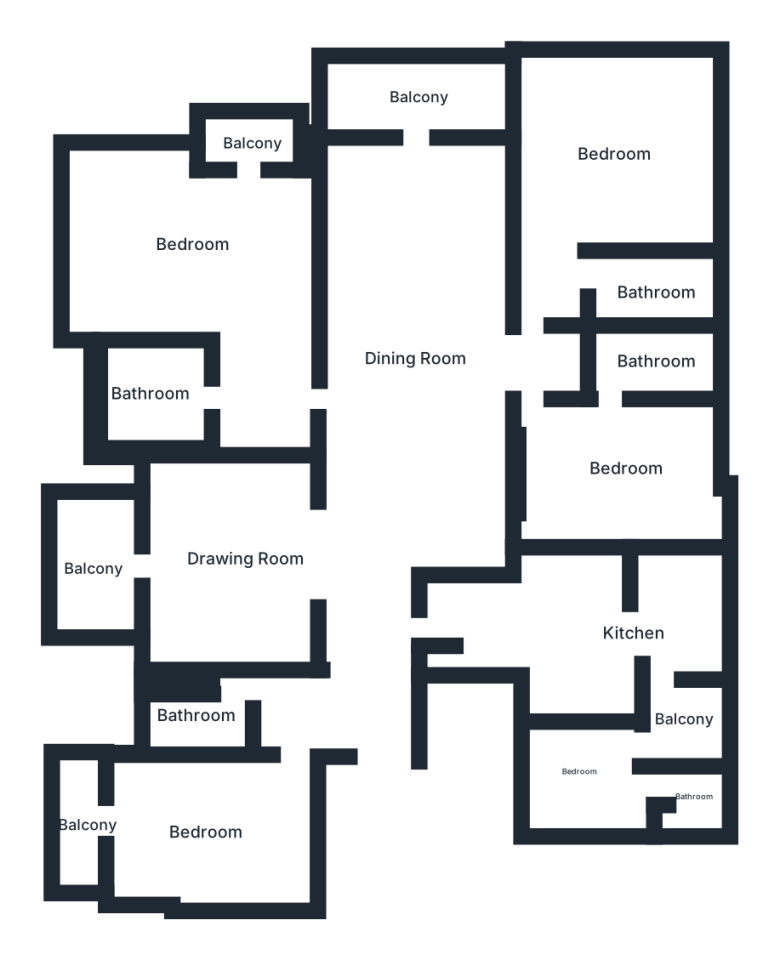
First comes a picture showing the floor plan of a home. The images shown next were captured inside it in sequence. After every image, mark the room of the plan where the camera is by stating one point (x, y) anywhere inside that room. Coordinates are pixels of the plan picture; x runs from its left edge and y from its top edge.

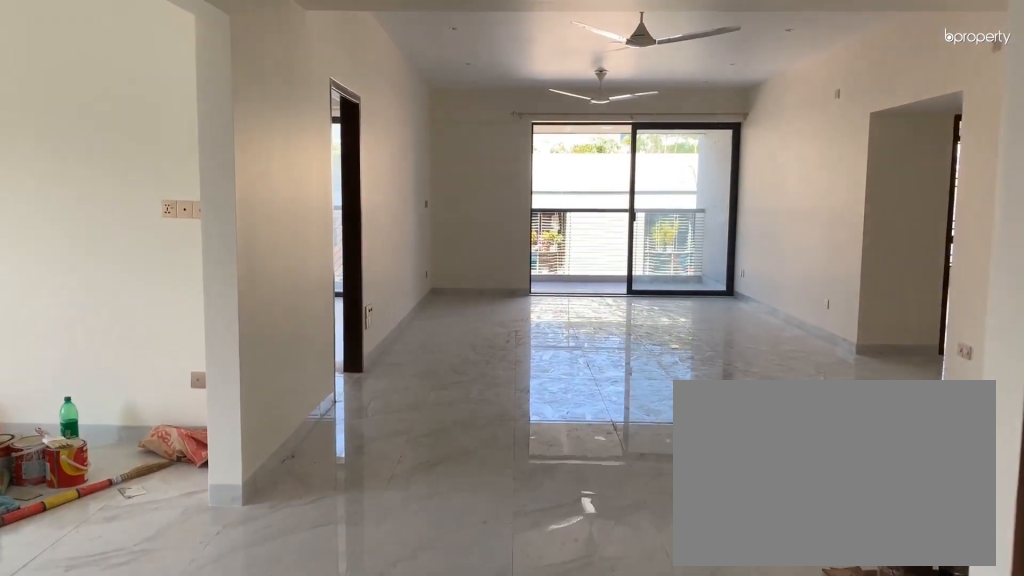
(408, 350)
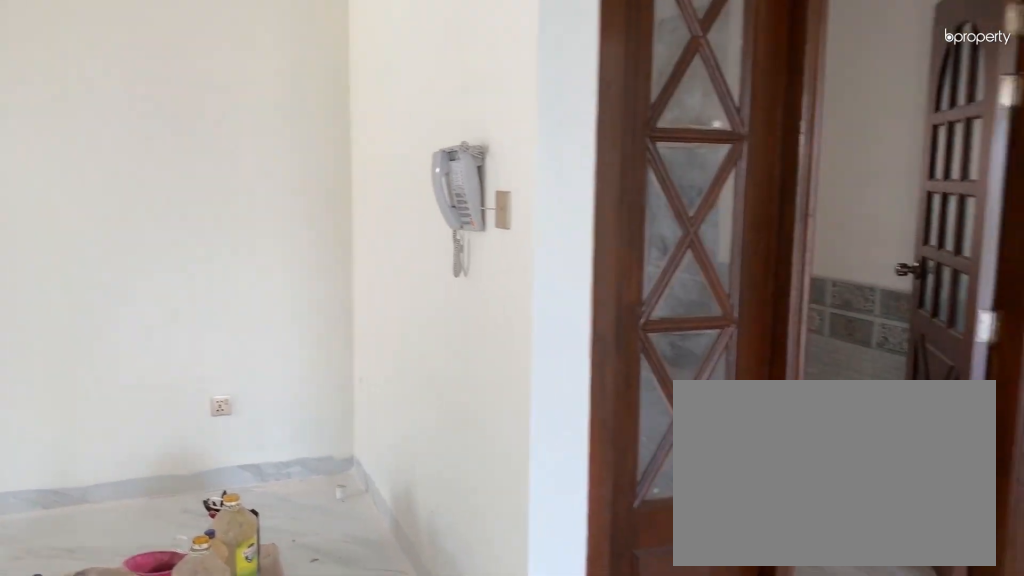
(408, 350)
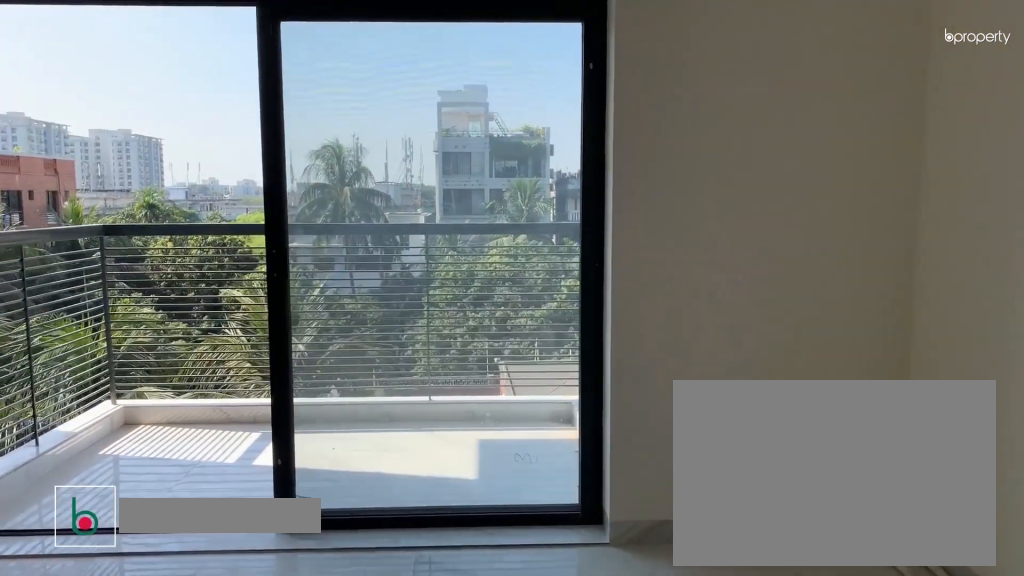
(249, 561)
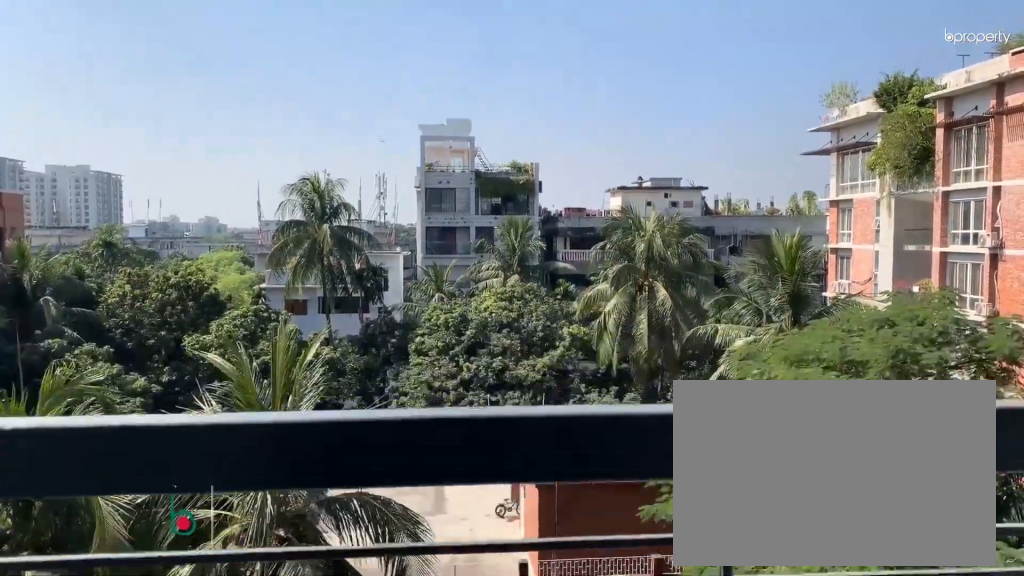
(97, 574)
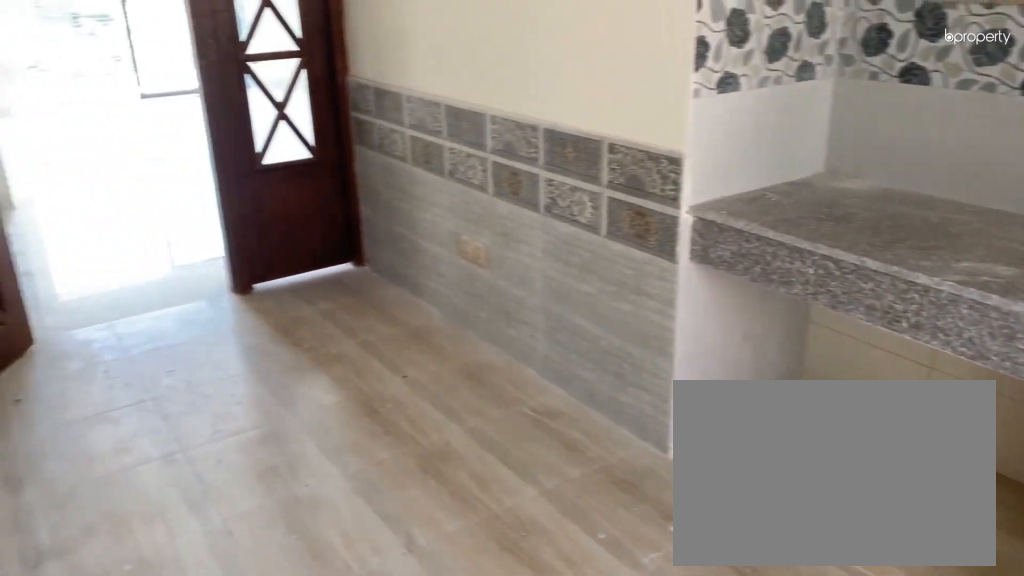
(633, 641)
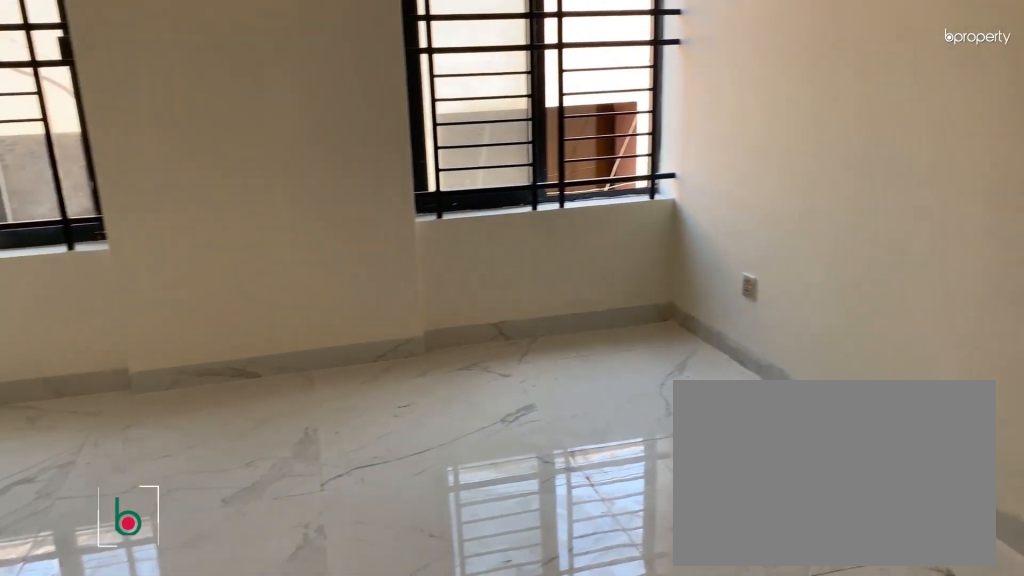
(627, 475)
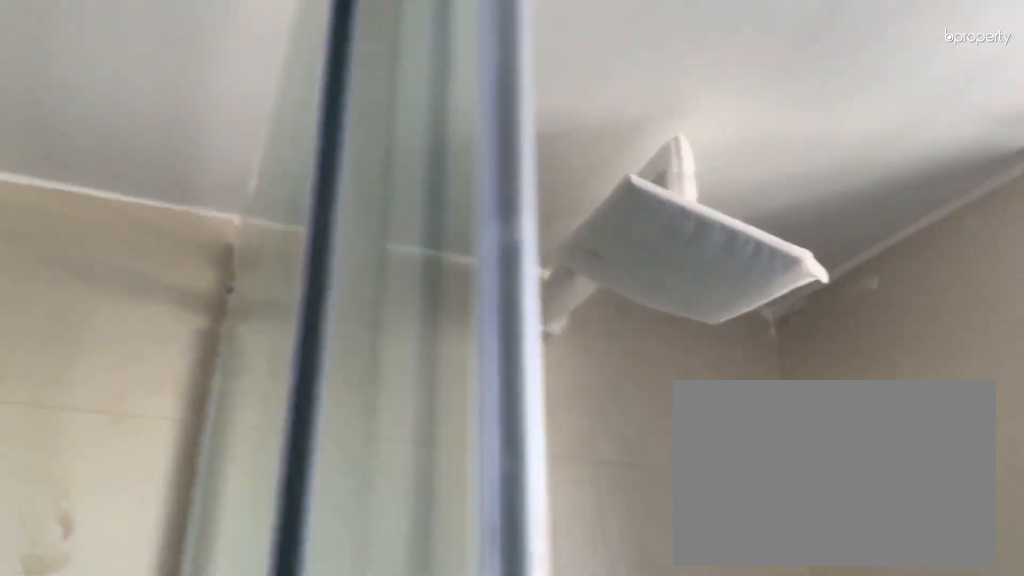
(652, 363)
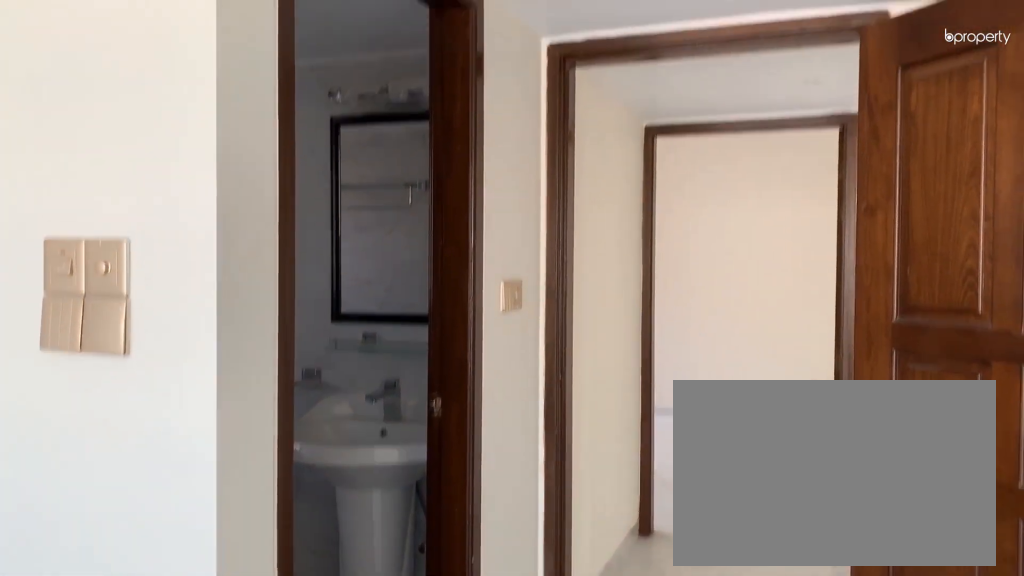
(614, 151)
